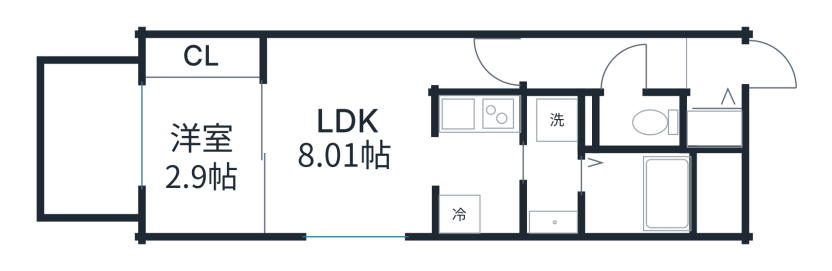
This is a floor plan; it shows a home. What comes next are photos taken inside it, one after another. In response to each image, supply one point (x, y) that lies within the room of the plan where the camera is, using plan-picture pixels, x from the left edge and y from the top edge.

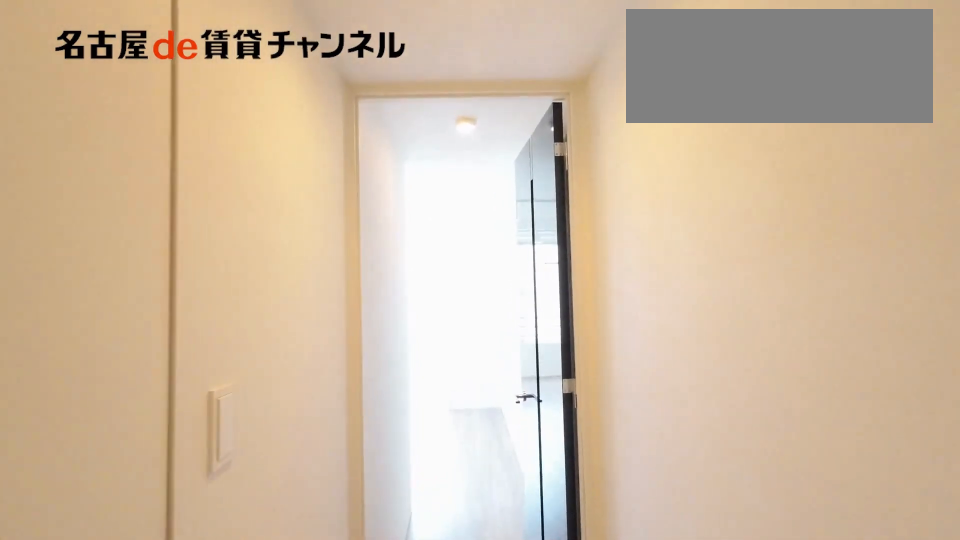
(714, 71)
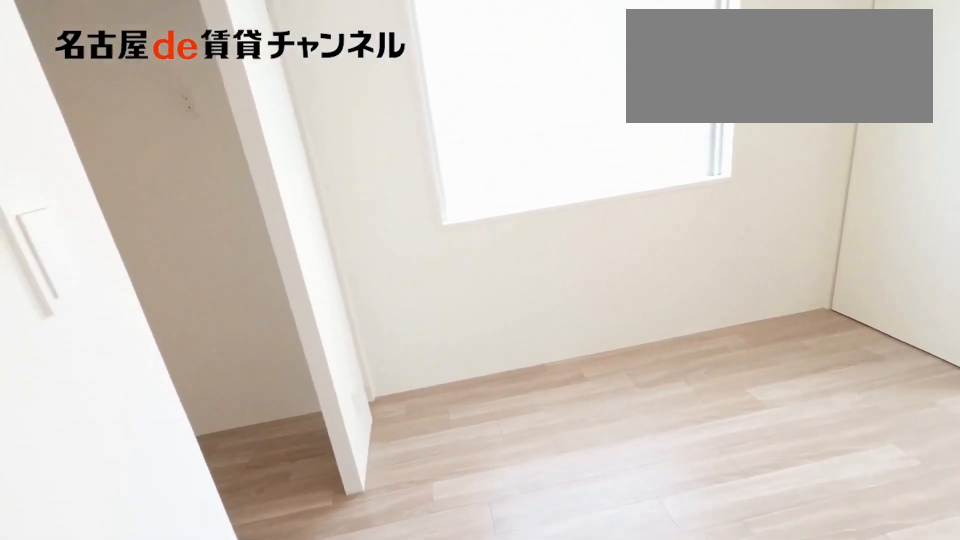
(362, 125)
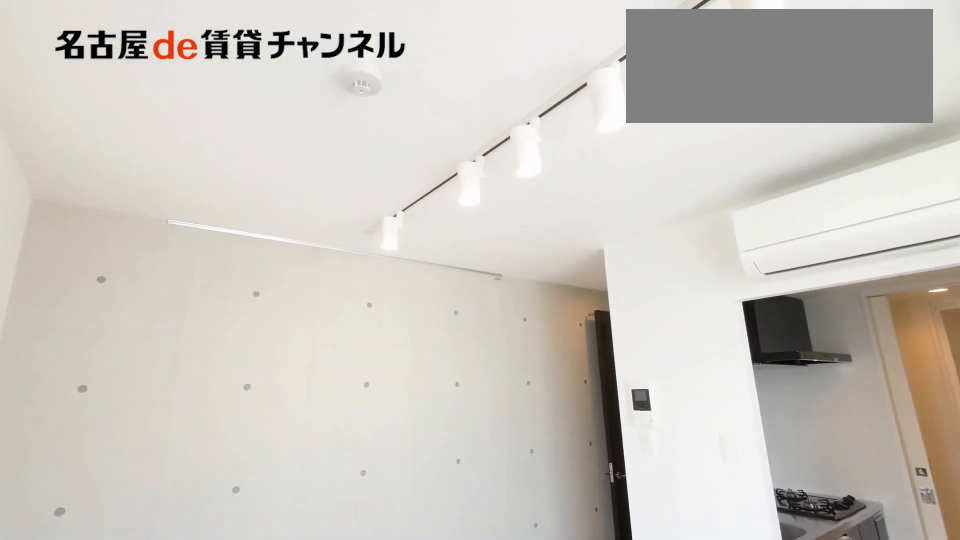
(362, 125)
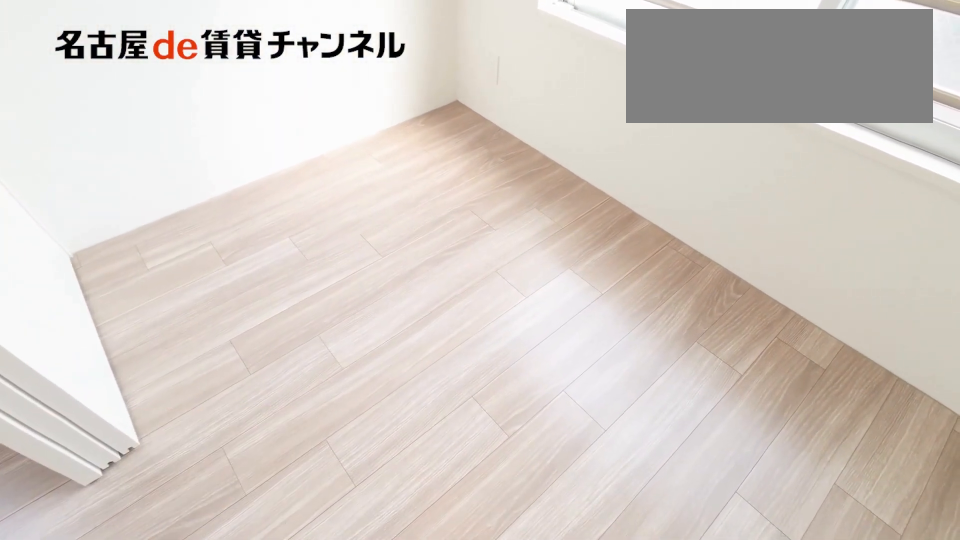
(200, 157)
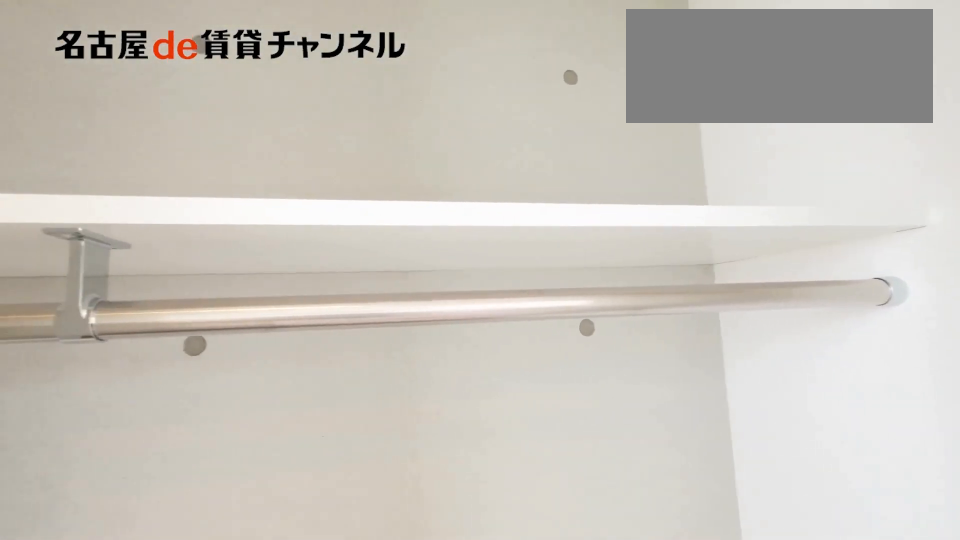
(200, 58)
